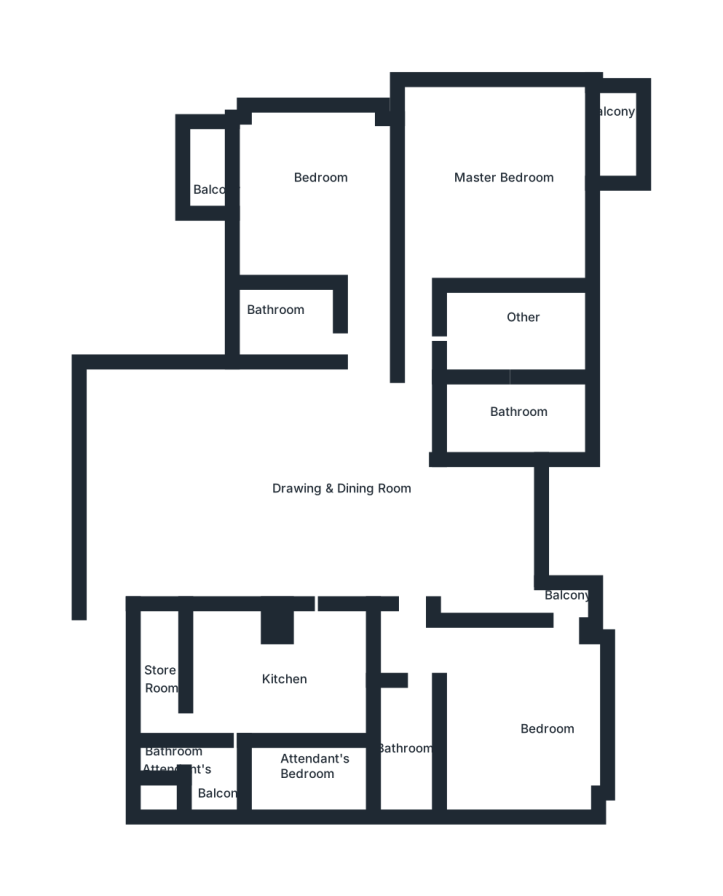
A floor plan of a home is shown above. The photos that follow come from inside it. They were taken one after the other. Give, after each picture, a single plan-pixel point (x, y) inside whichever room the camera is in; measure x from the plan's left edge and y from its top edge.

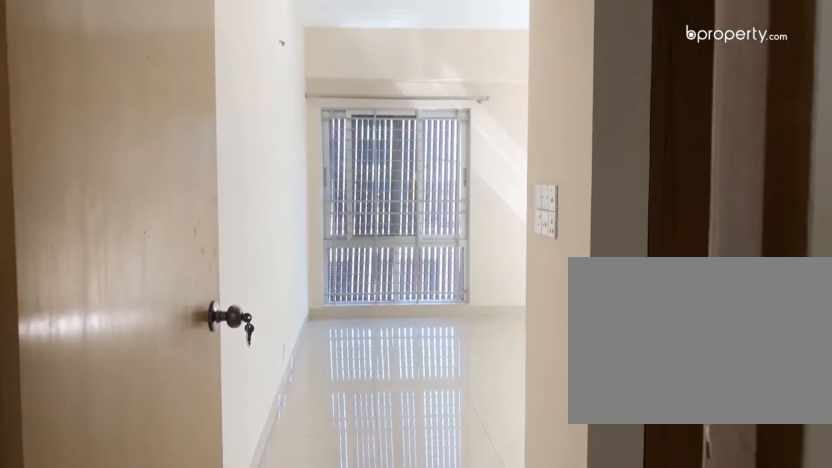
(419, 402)
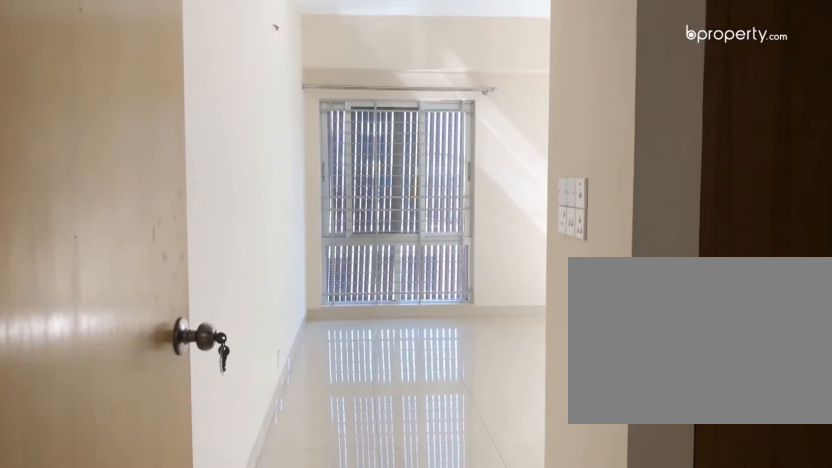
(419, 402)
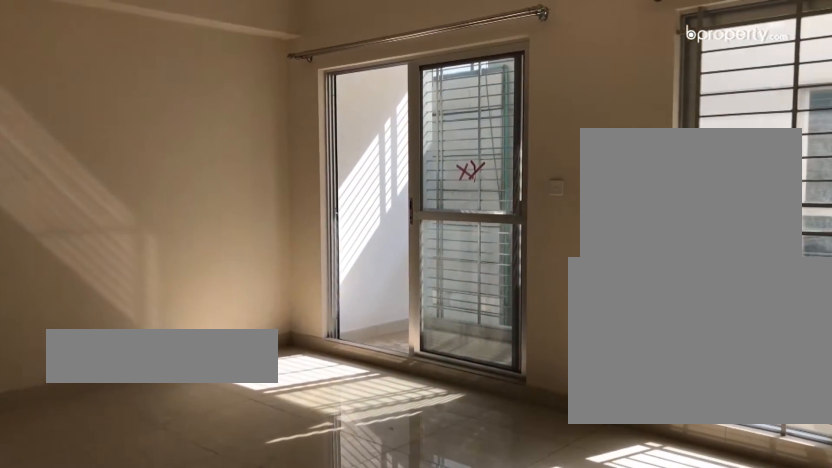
(493, 185)
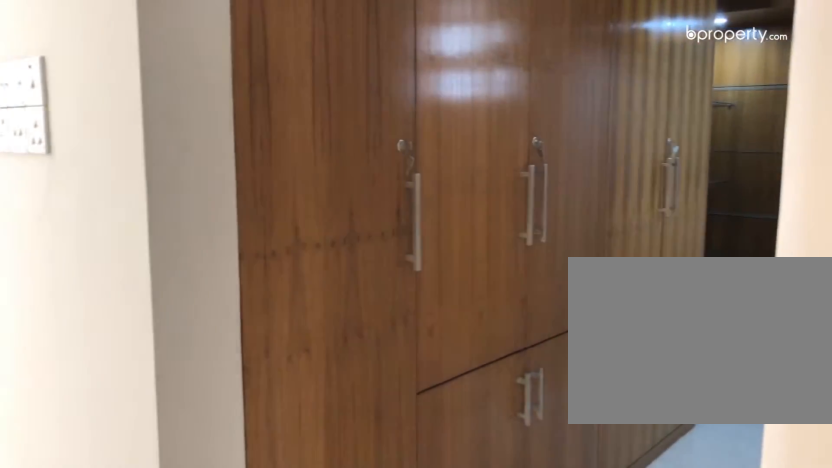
(511, 336)
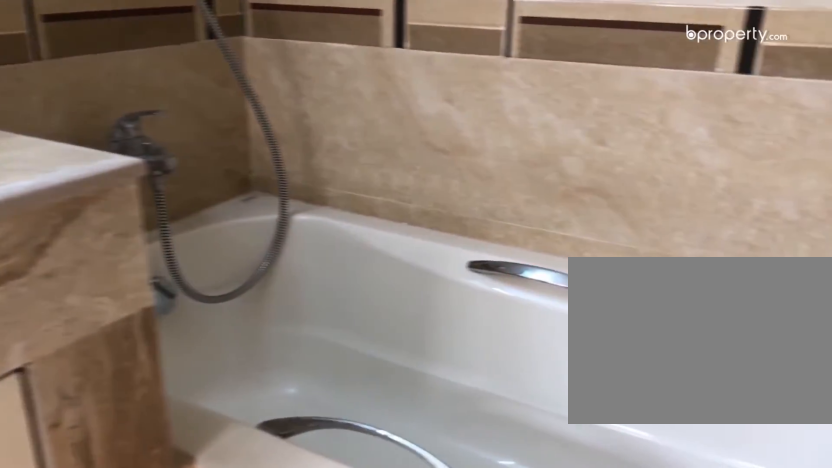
(510, 417)
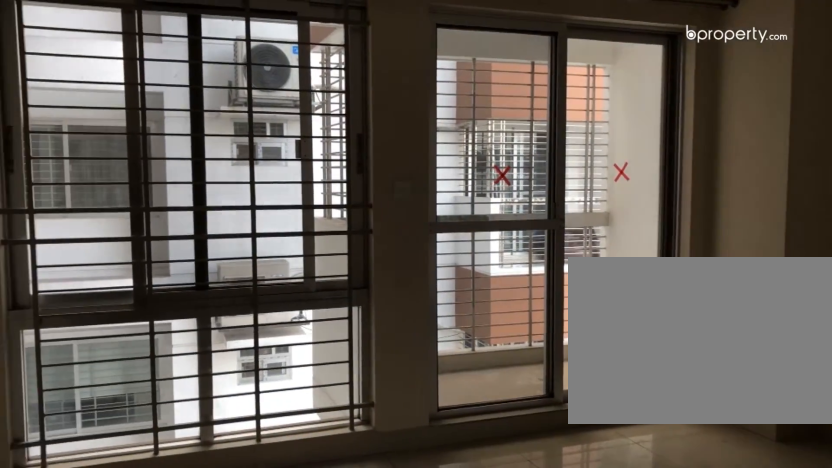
(313, 200)
